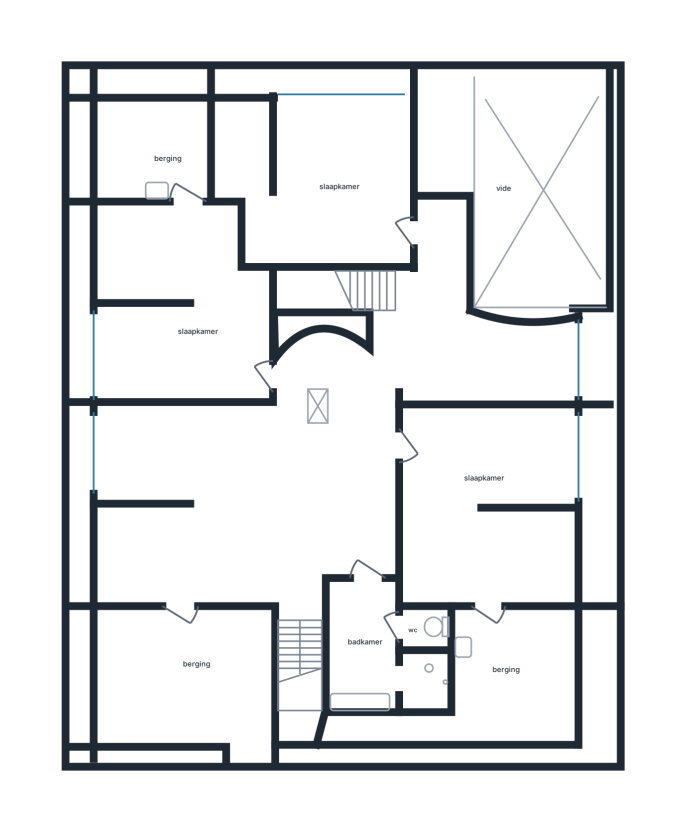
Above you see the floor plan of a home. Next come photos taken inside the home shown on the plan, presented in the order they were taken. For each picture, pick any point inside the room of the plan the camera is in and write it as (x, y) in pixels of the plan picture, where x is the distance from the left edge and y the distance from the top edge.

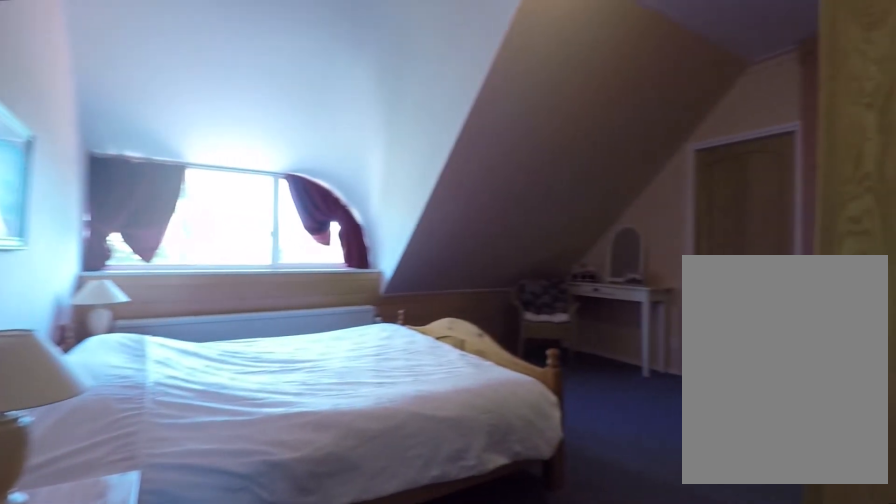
(481, 500)
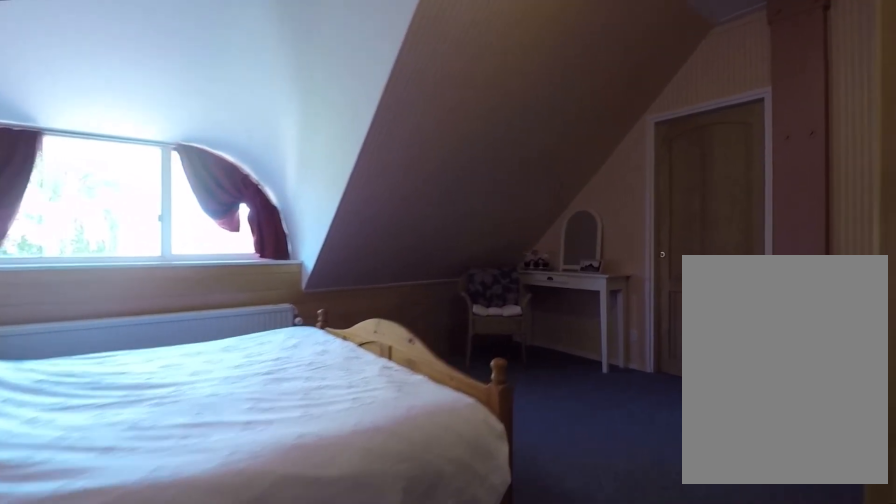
(481, 500)
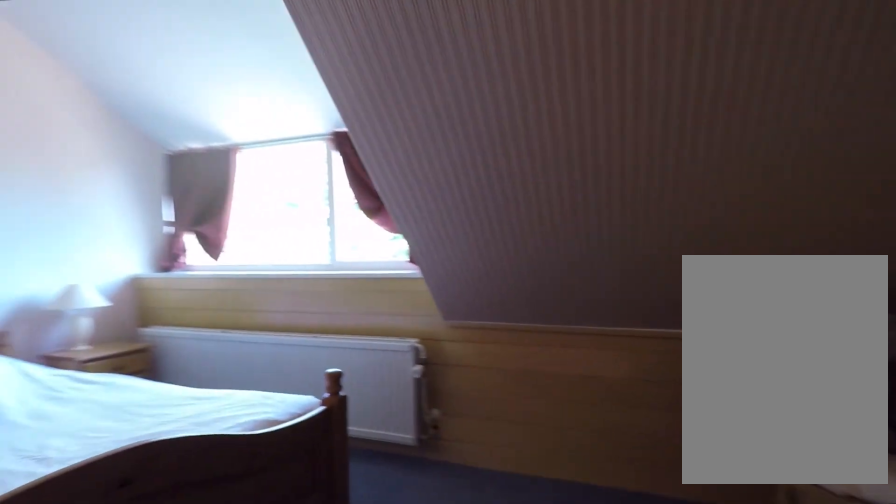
(481, 500)
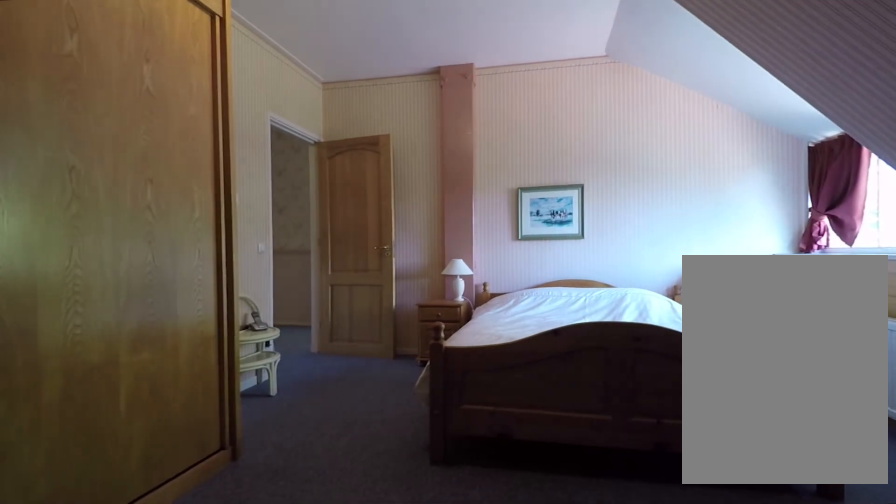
(481, 500)
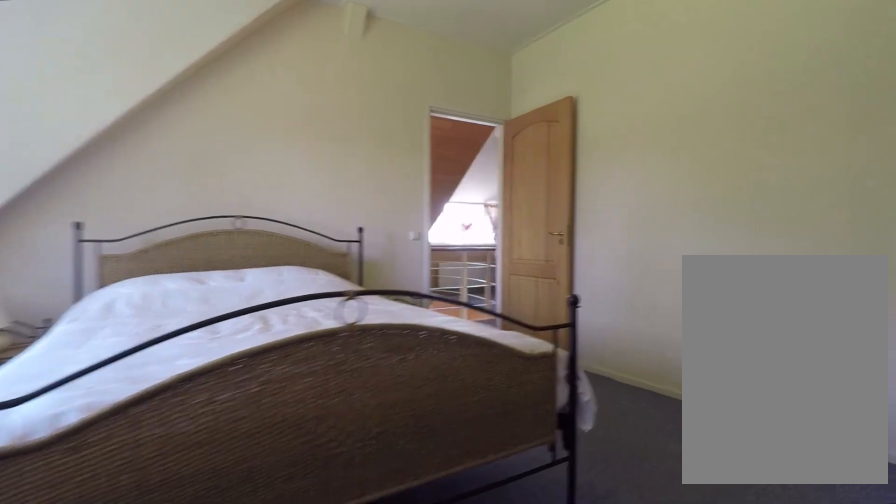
(321, 182)
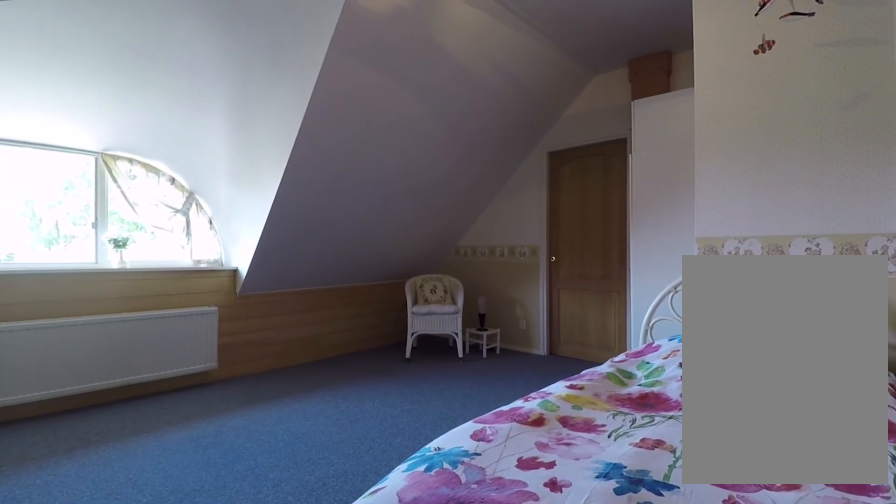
(185, 312)
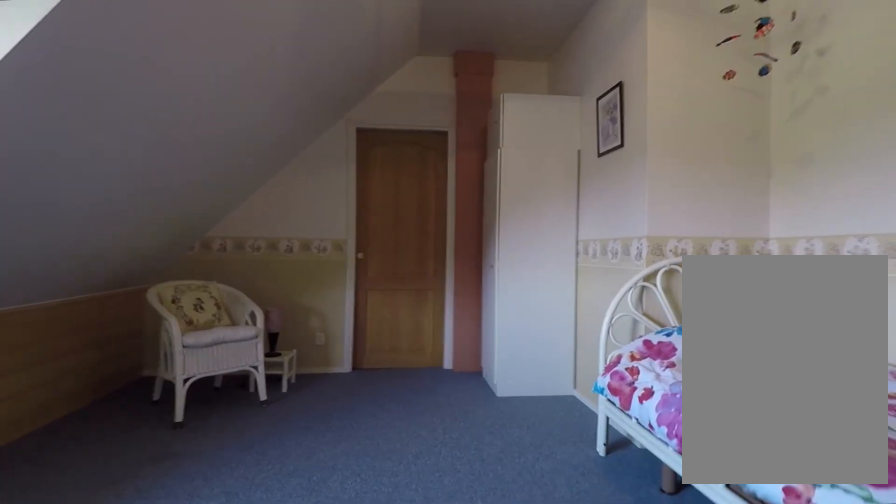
(185, 312)
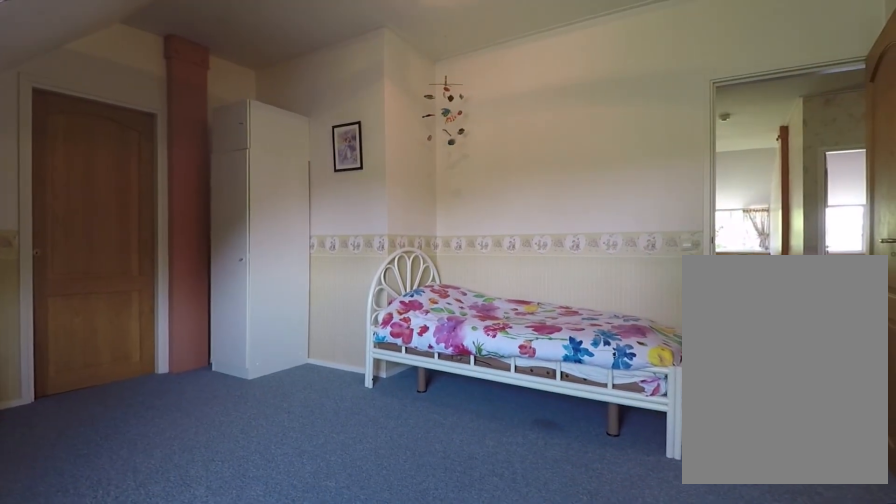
(185, 312)
